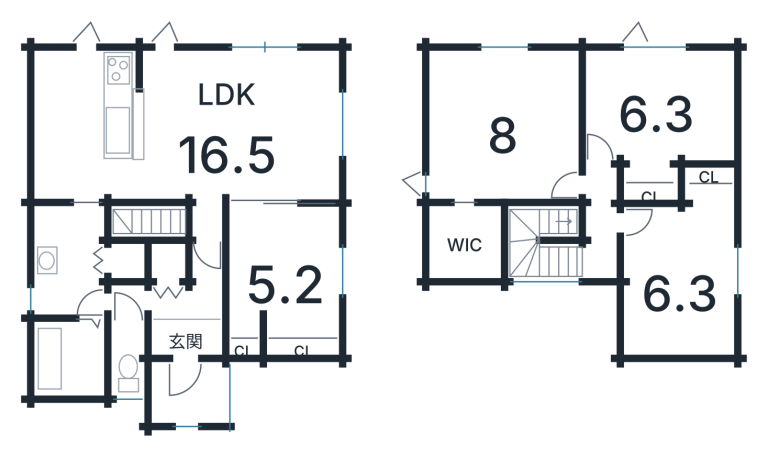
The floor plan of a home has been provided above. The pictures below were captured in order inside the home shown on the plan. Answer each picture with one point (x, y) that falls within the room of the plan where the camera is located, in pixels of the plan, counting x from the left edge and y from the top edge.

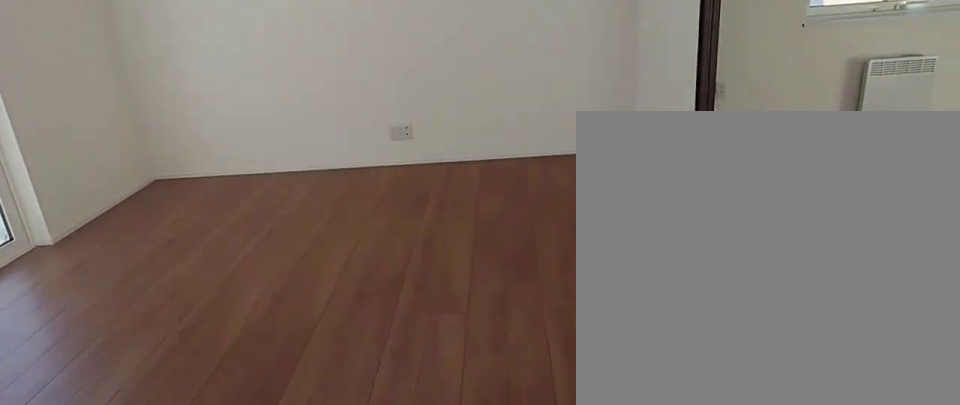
(250, 134)
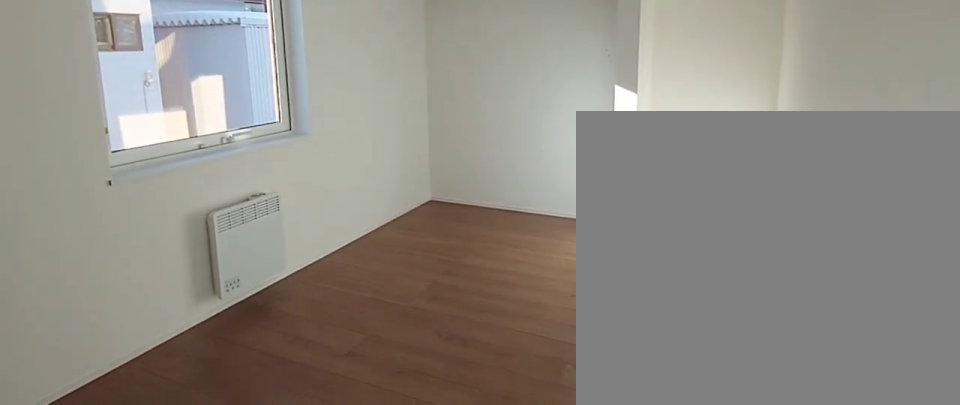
(283, 285)
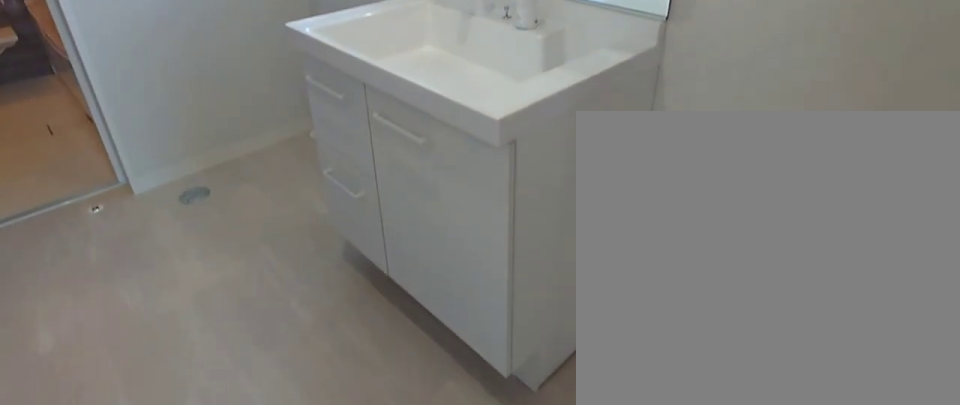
(65, 275)
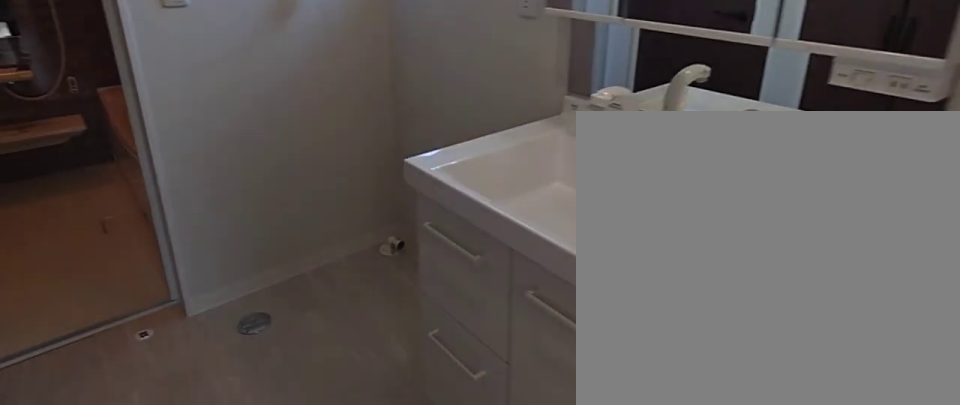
(65, 275)
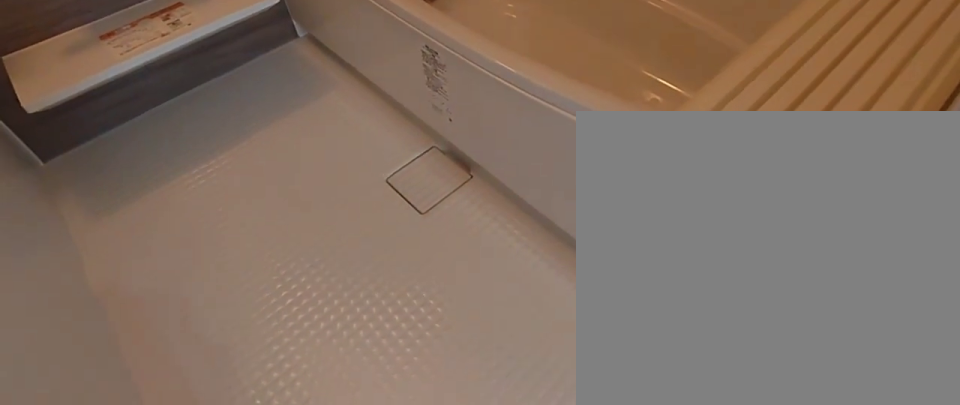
(70, 366)
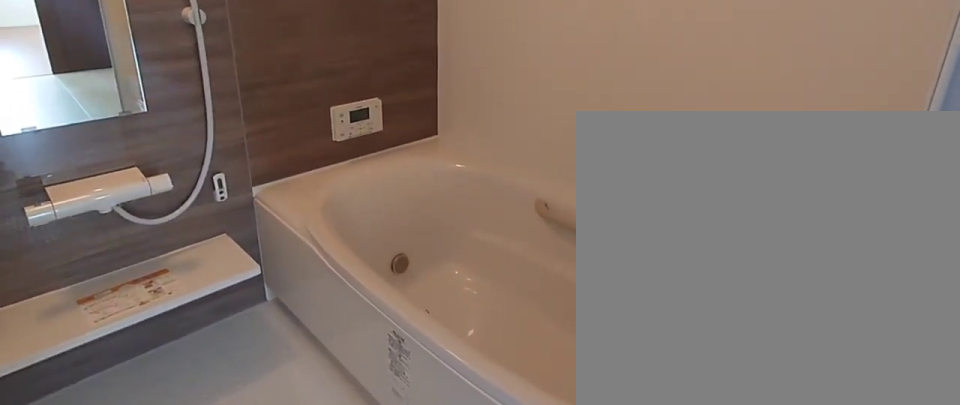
(70, 366)
